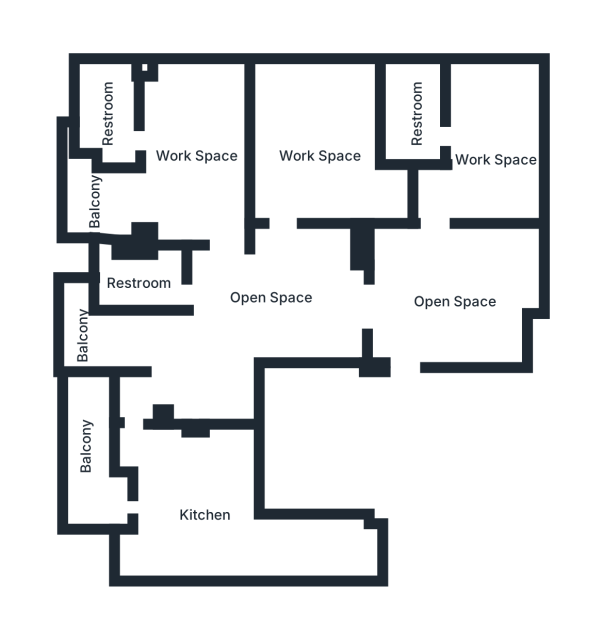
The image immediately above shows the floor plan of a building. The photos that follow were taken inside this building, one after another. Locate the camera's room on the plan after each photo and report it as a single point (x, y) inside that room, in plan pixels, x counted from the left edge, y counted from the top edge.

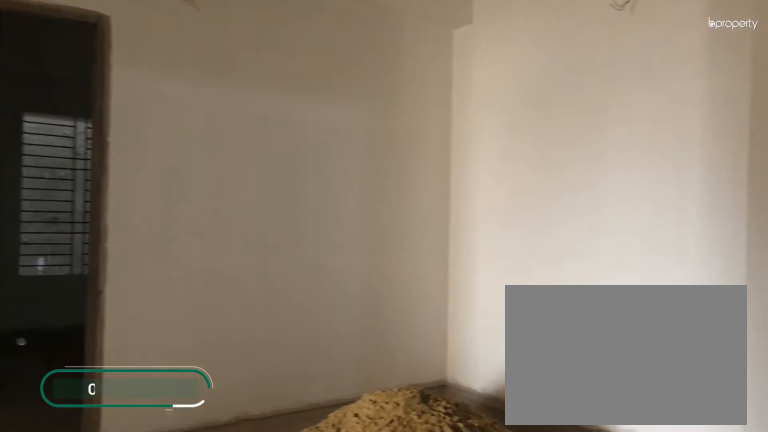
(453, 302)
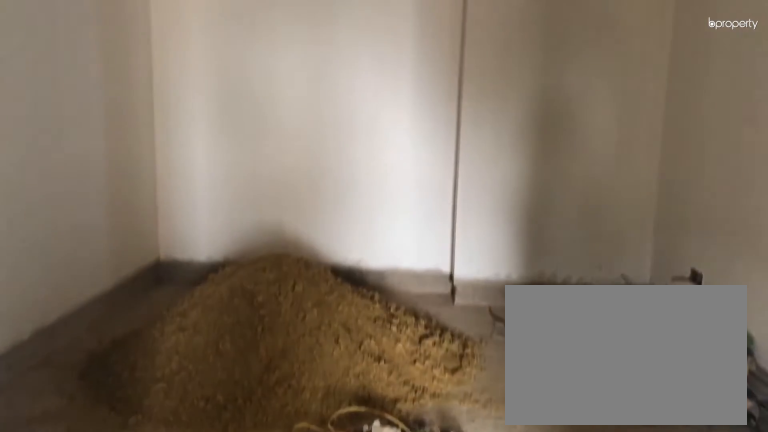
(454, 302)
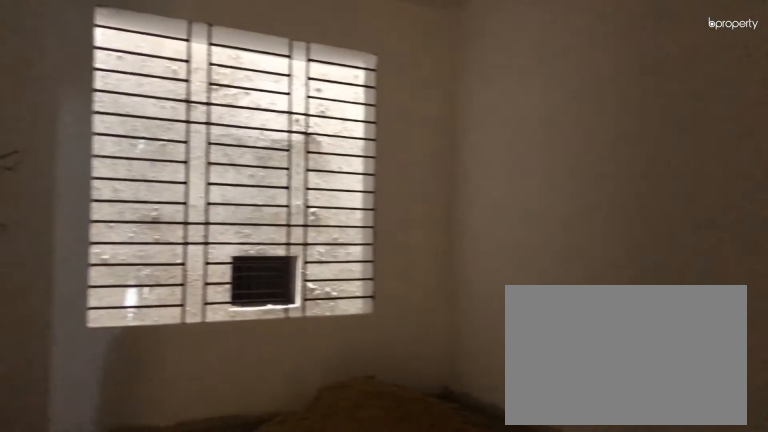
(488, 162)
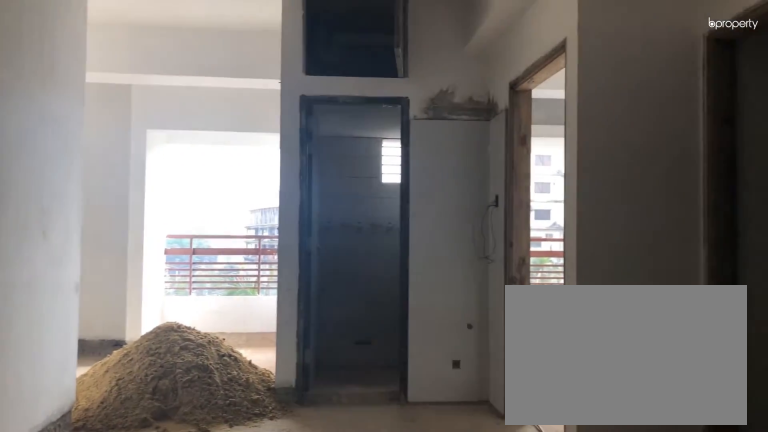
(278, 304)
